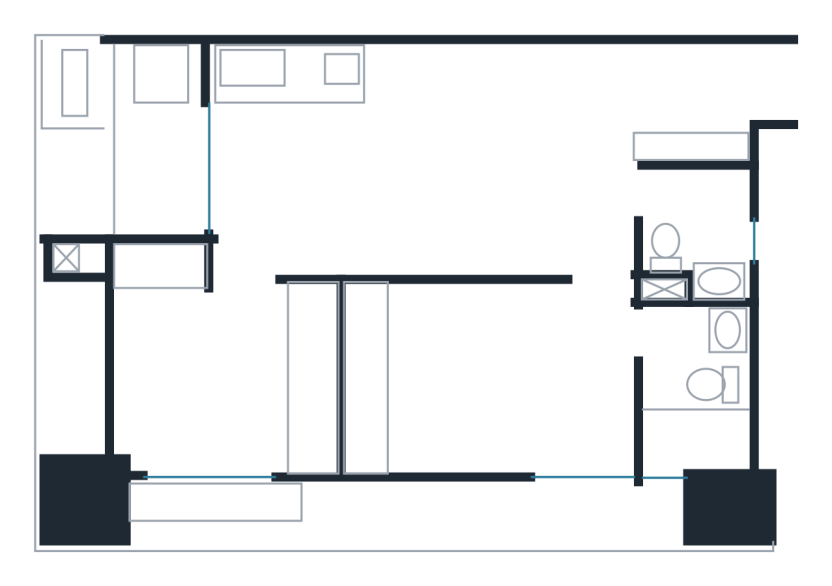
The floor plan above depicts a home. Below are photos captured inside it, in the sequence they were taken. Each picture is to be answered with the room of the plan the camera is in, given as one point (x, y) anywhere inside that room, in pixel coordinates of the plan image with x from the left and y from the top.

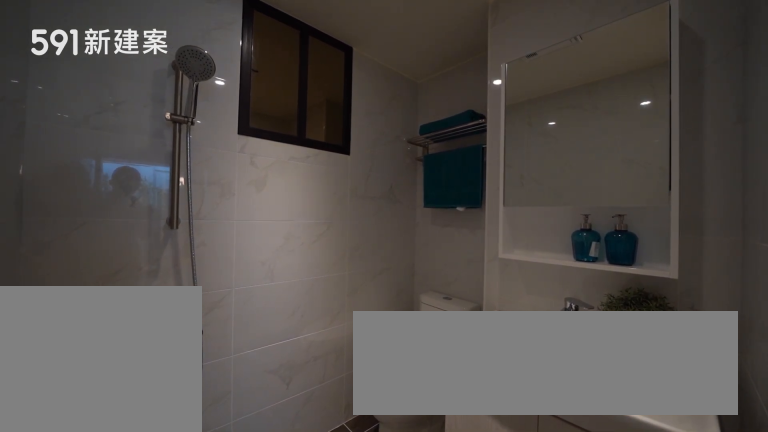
(697, 229)
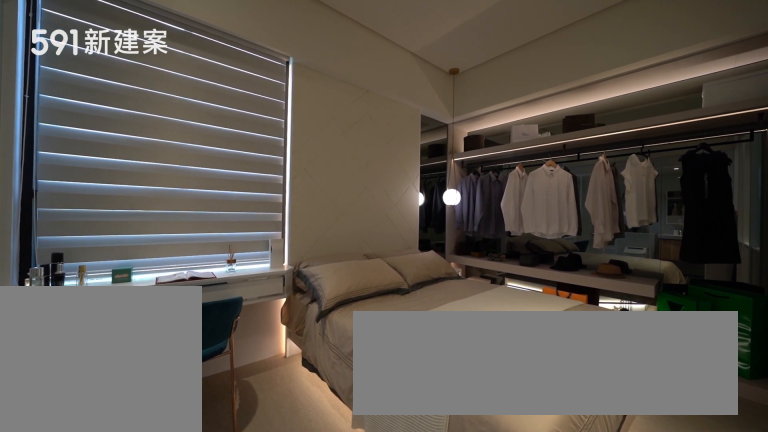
(487, 378)
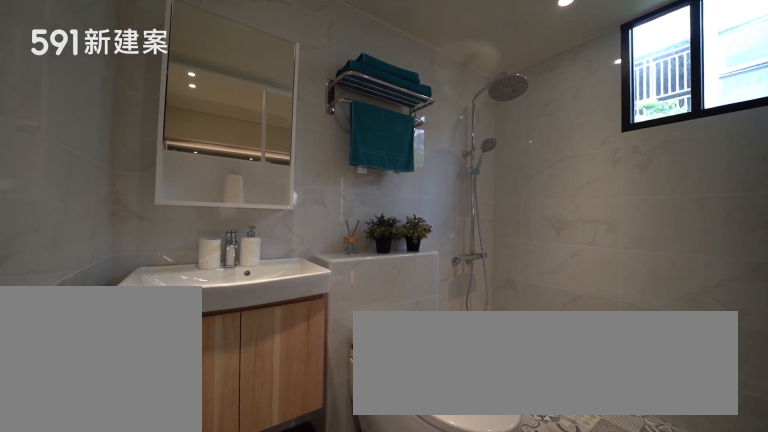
(696, 395)
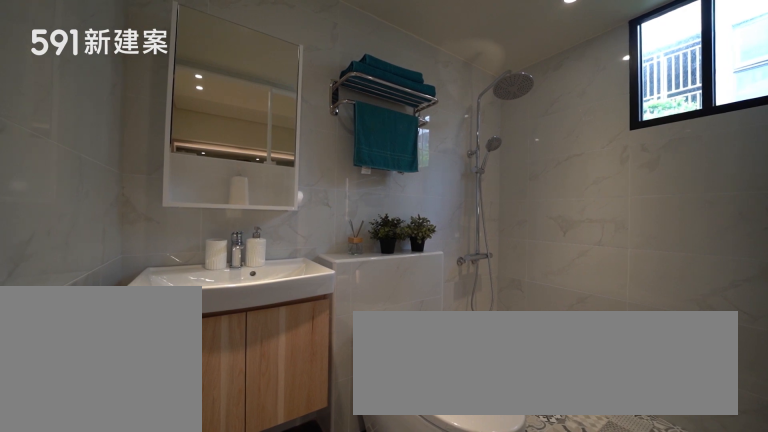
(696, 395)
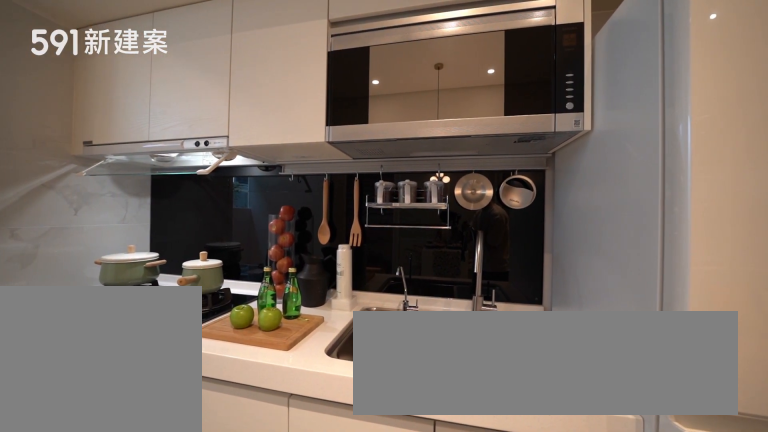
(315, 103)
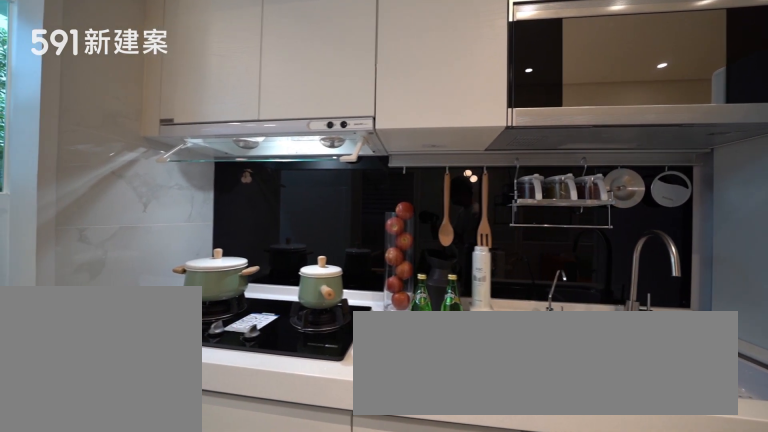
(315, 103)
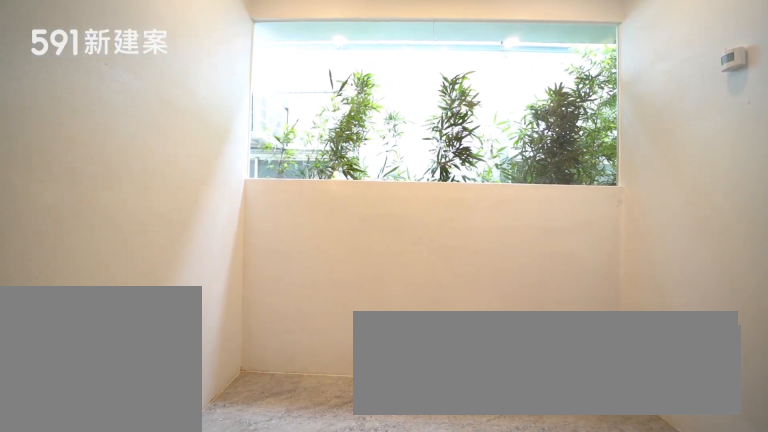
(150, 135)
